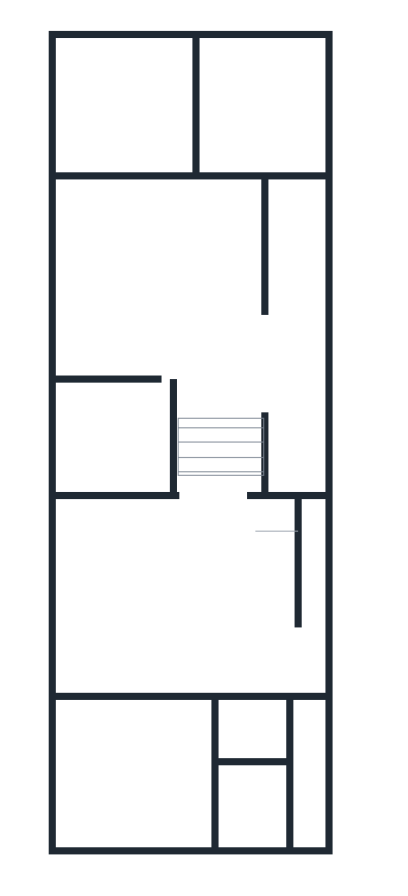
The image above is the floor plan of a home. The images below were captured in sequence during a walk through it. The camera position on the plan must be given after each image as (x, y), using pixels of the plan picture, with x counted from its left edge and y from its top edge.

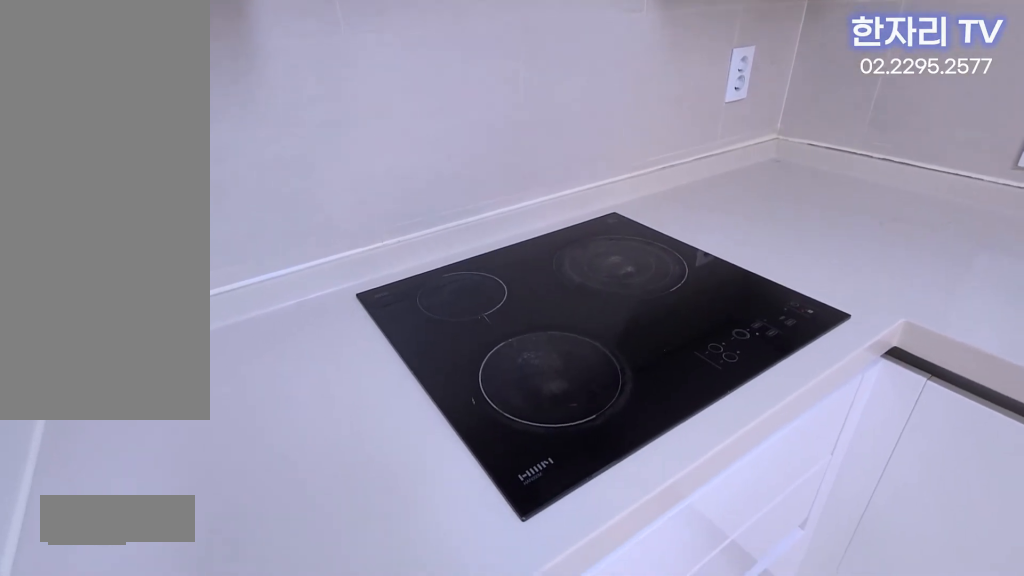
(260, 595)
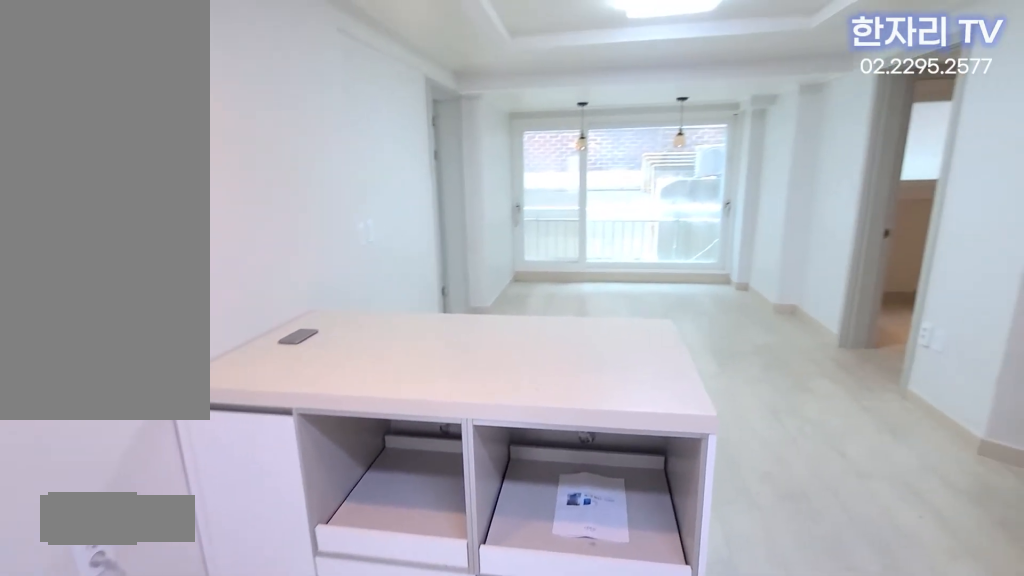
(260, 595)
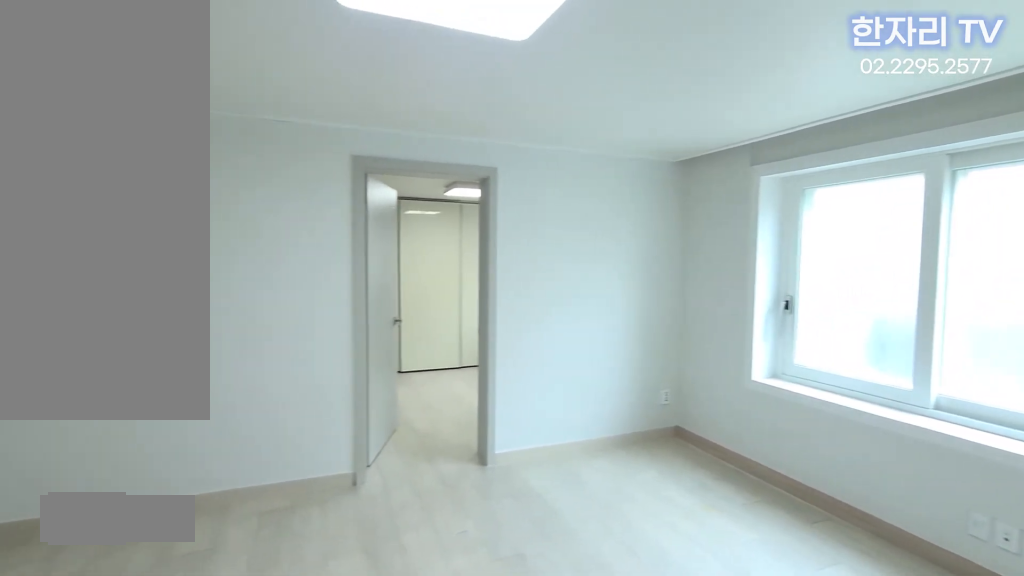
(130, 774)
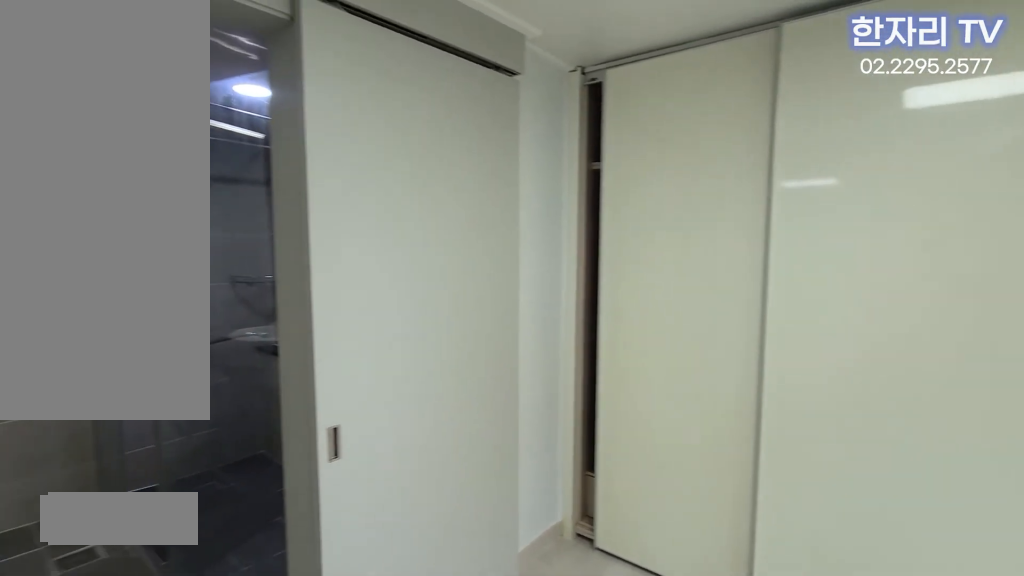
(250, 814)
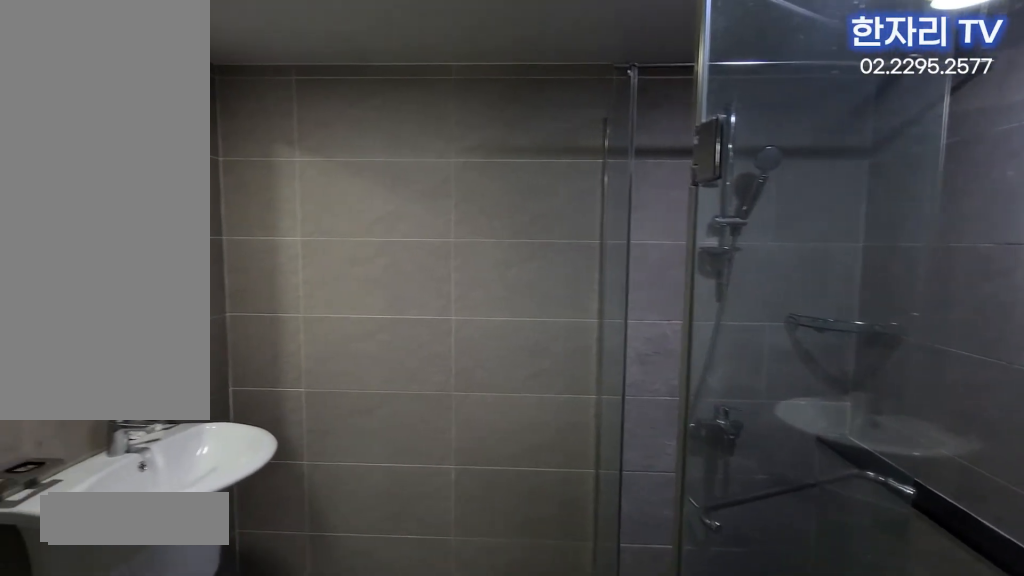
(254, 727)
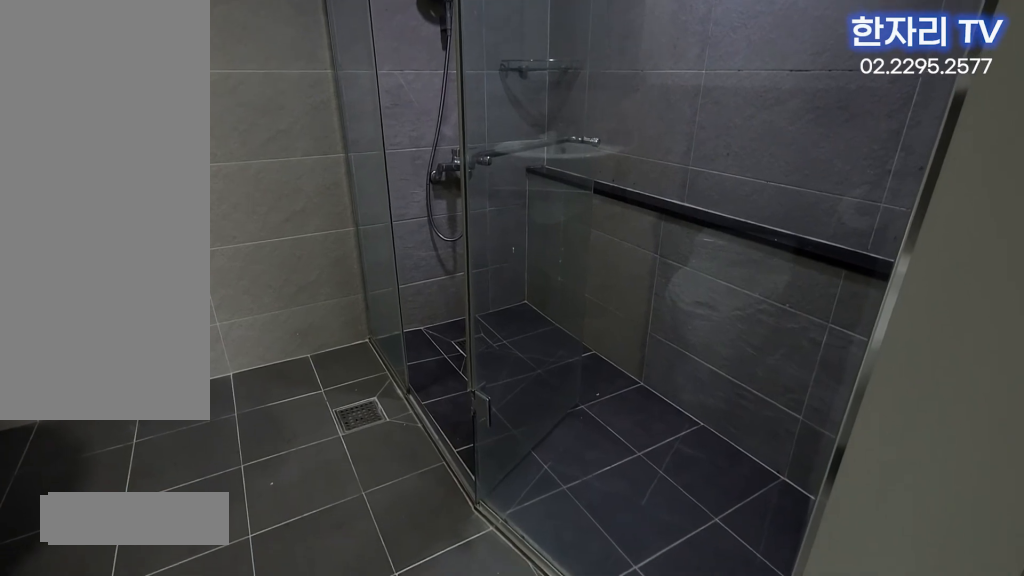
(254, 727)
